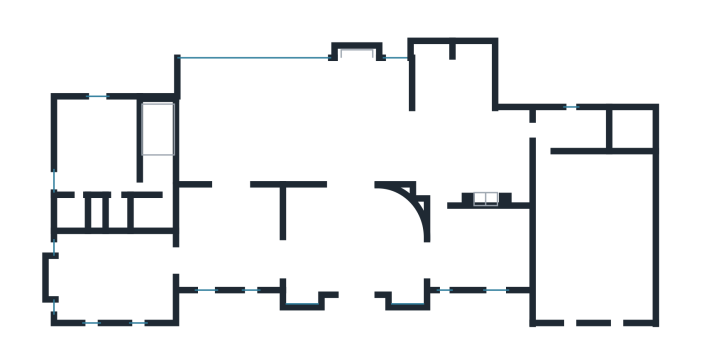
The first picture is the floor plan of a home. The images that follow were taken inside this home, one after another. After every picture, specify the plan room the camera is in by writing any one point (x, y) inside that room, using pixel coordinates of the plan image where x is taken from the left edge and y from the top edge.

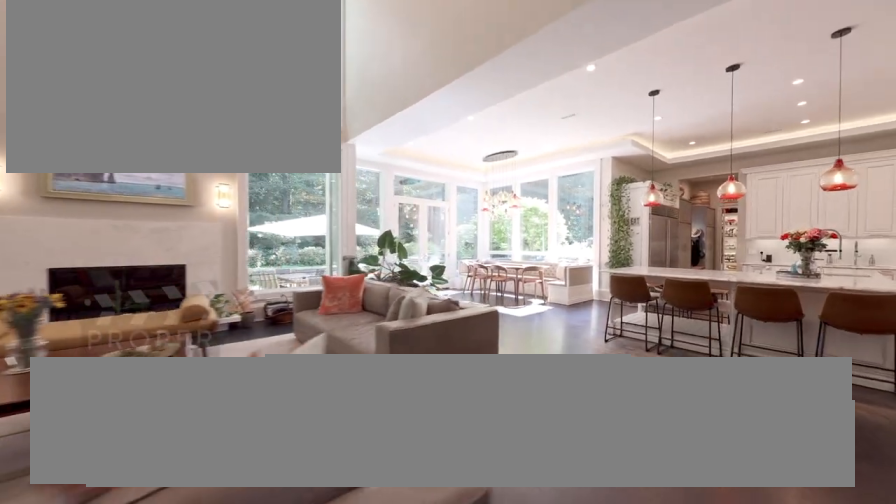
(294, 119)
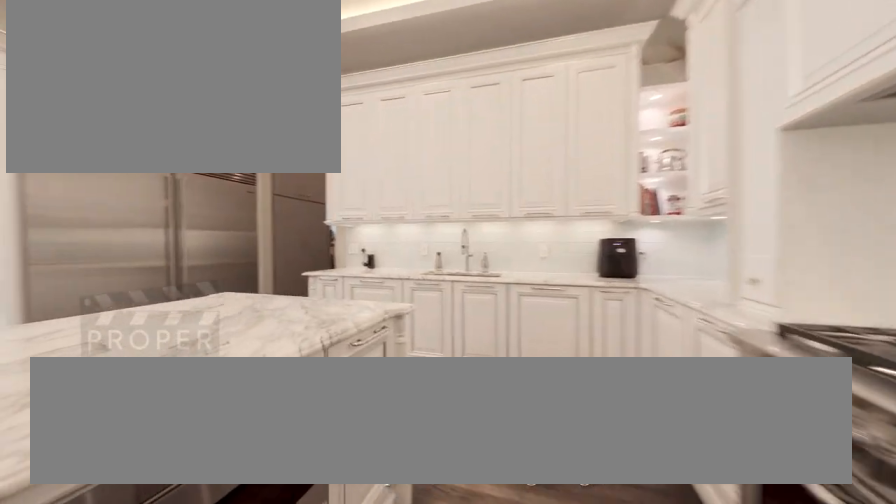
(472, 159)
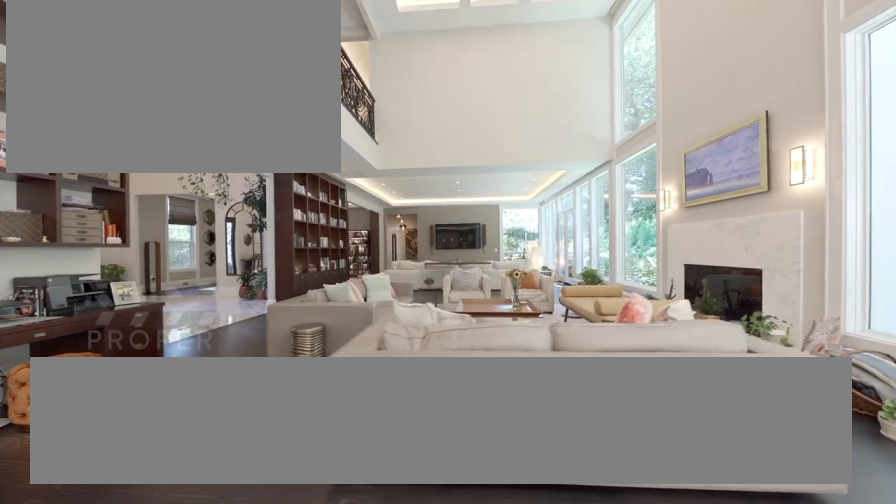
(295, 121)
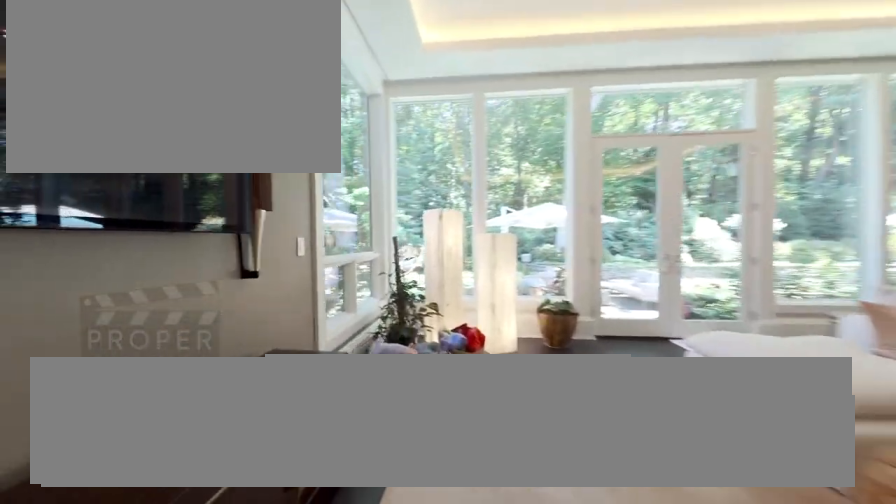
(295, 121)
